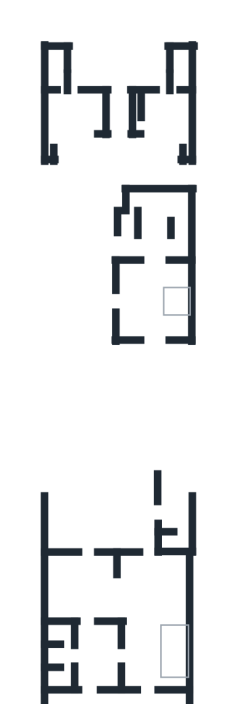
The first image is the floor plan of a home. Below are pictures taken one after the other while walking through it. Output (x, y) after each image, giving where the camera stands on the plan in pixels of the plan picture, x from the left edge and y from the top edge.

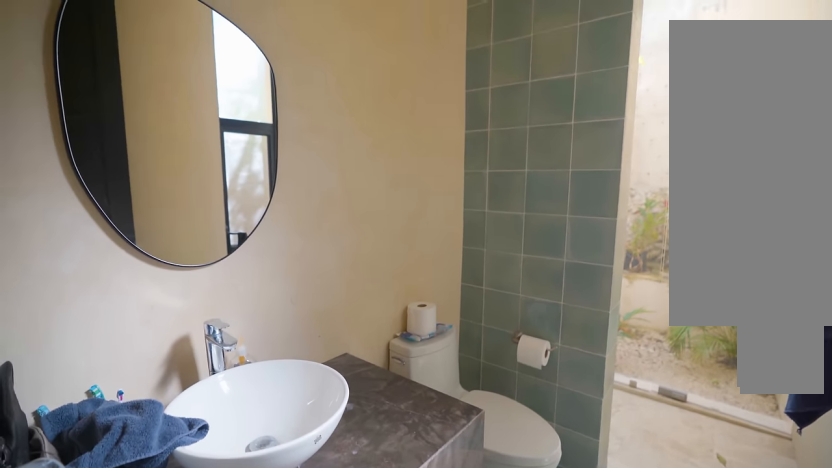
(60, 77)
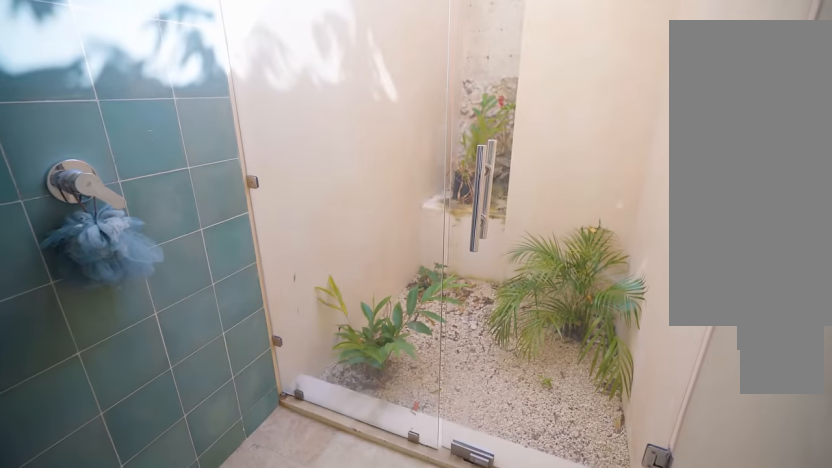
(60, 77)
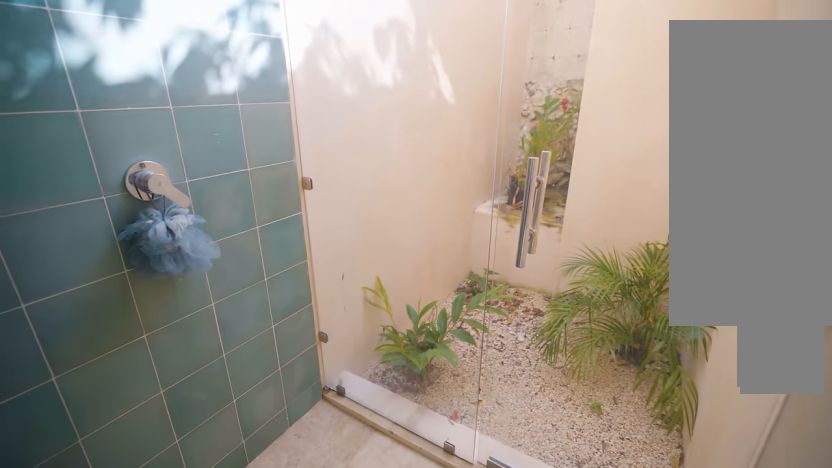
(60, 76)
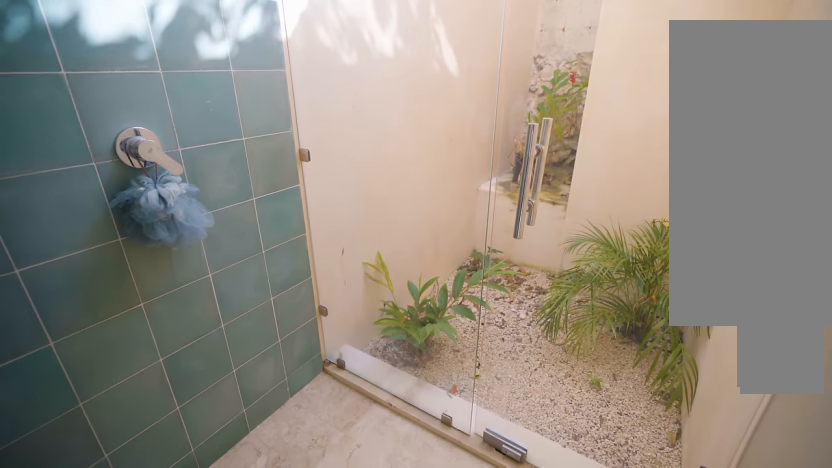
(60, 76)
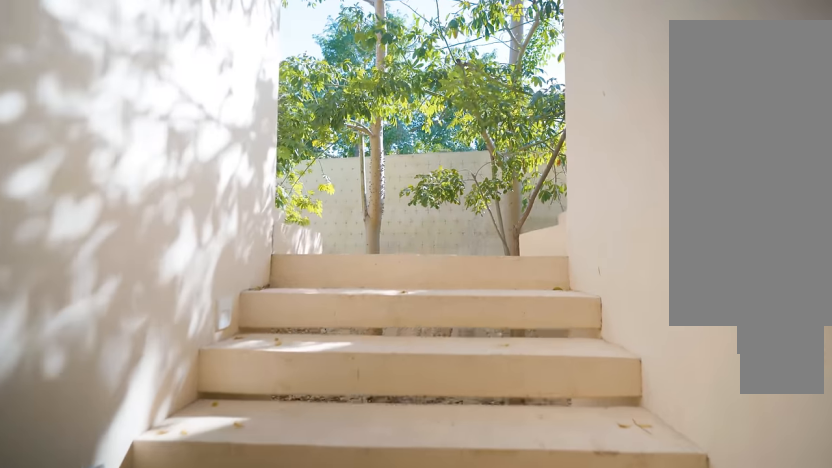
(118, 111)
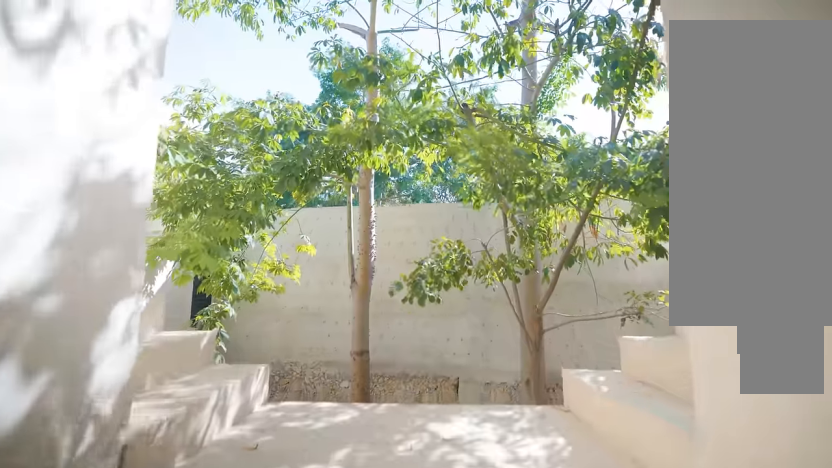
(117, 108)
